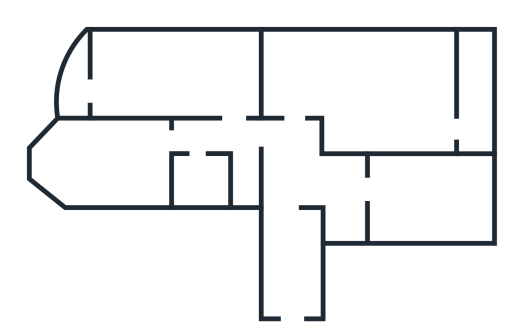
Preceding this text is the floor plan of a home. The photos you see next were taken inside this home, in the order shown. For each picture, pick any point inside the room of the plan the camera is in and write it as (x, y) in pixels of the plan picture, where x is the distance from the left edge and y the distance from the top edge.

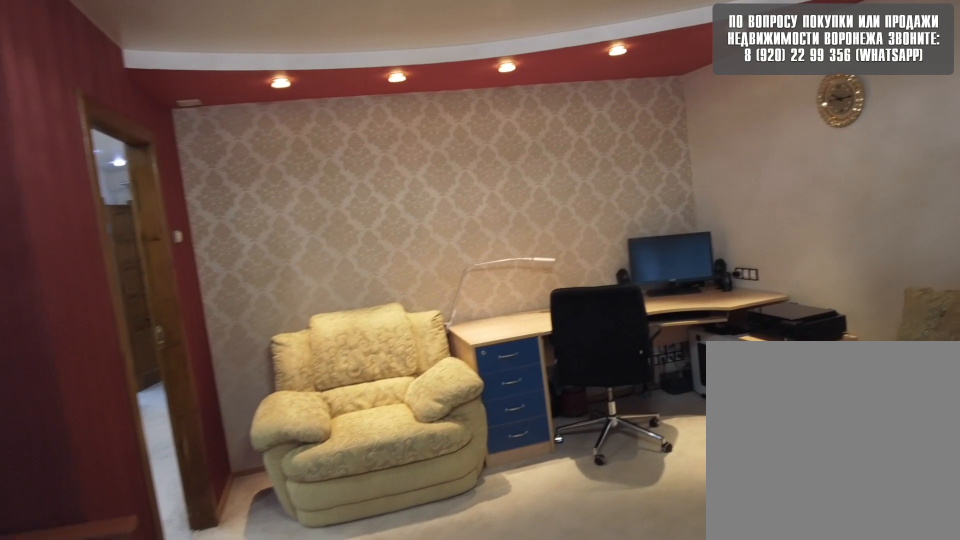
(333, 83)
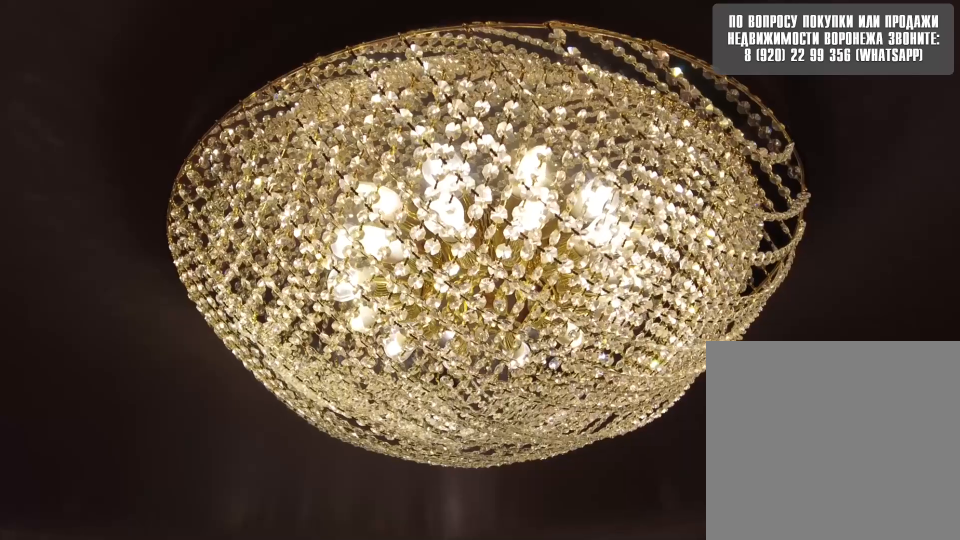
(333, 83)
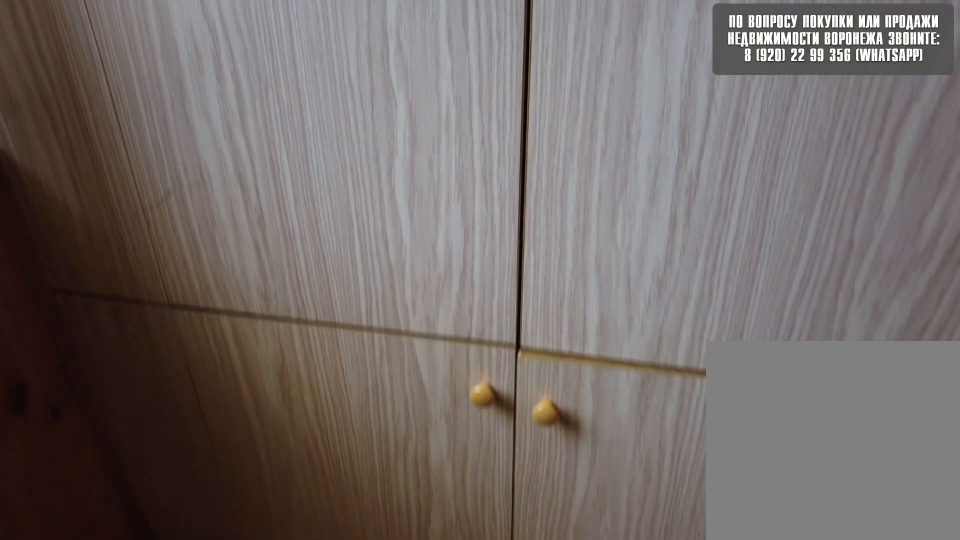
(485, 124)
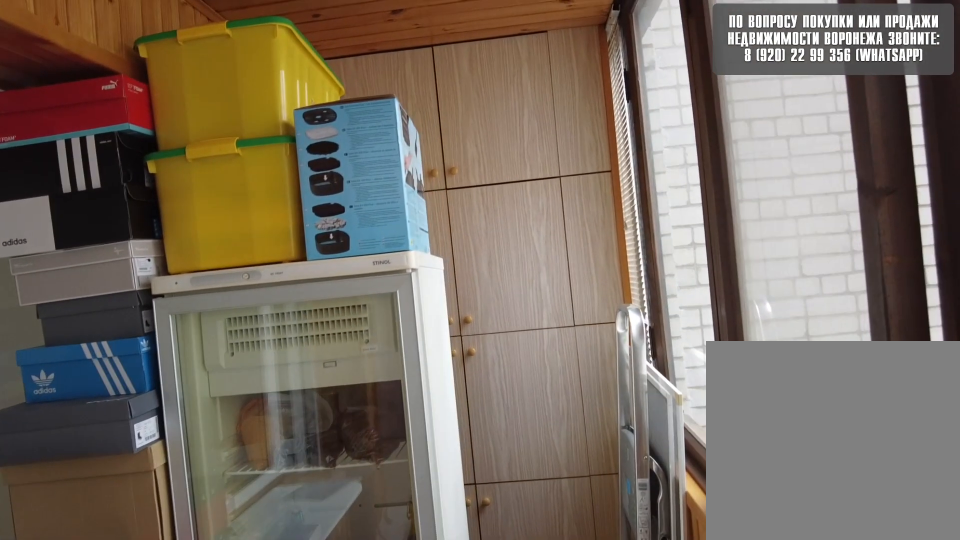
(485, 124)
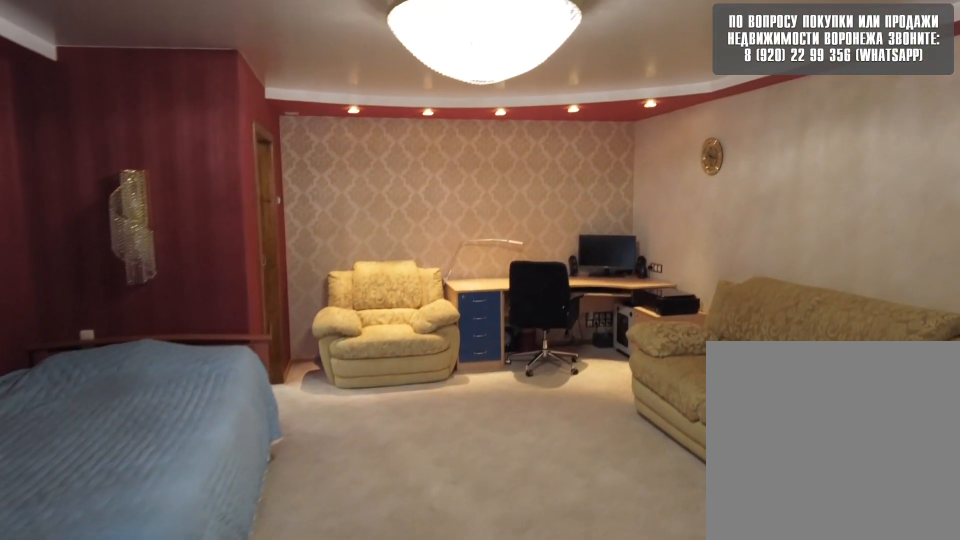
(404, 121)
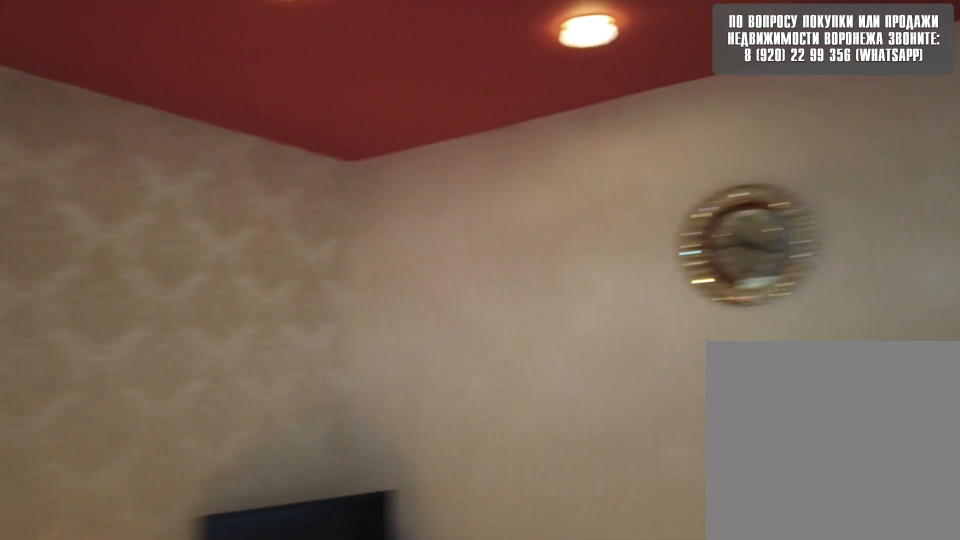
(293, 97)
